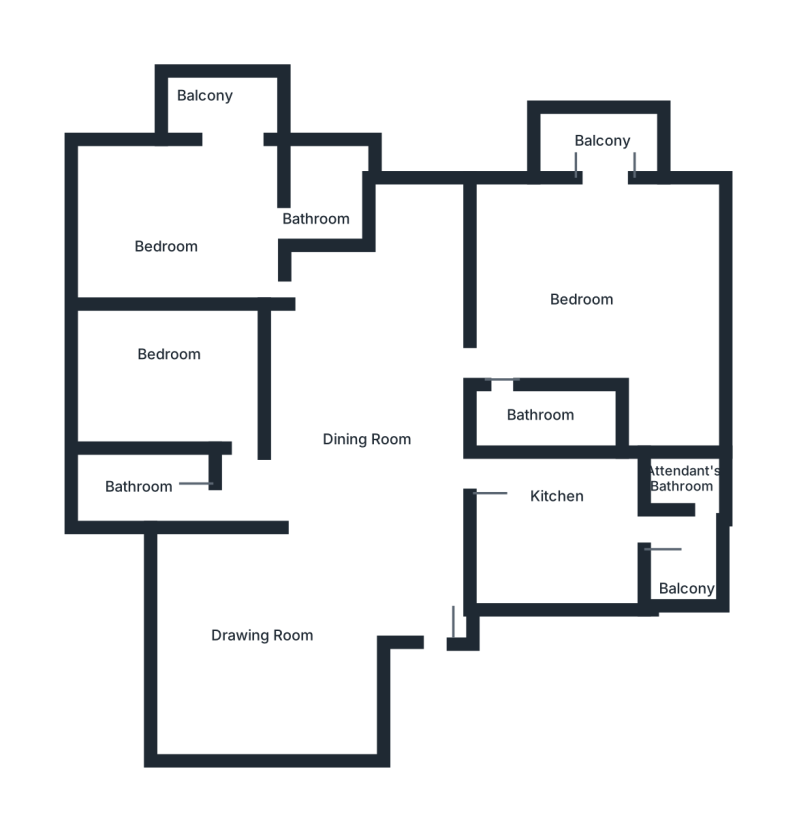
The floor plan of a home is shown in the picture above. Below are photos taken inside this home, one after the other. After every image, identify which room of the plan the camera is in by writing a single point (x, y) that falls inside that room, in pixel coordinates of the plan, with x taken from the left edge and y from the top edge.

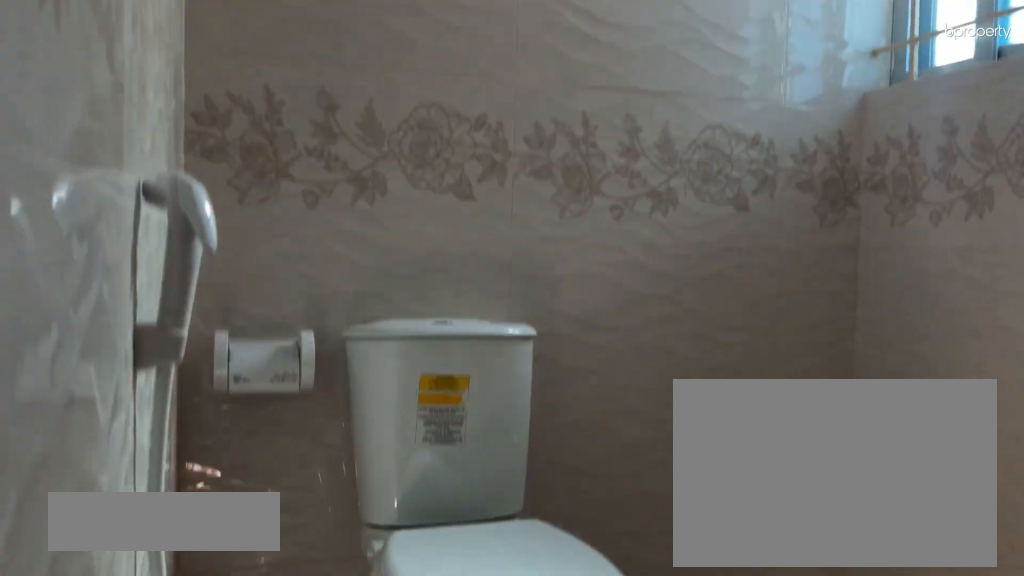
(328, 204)
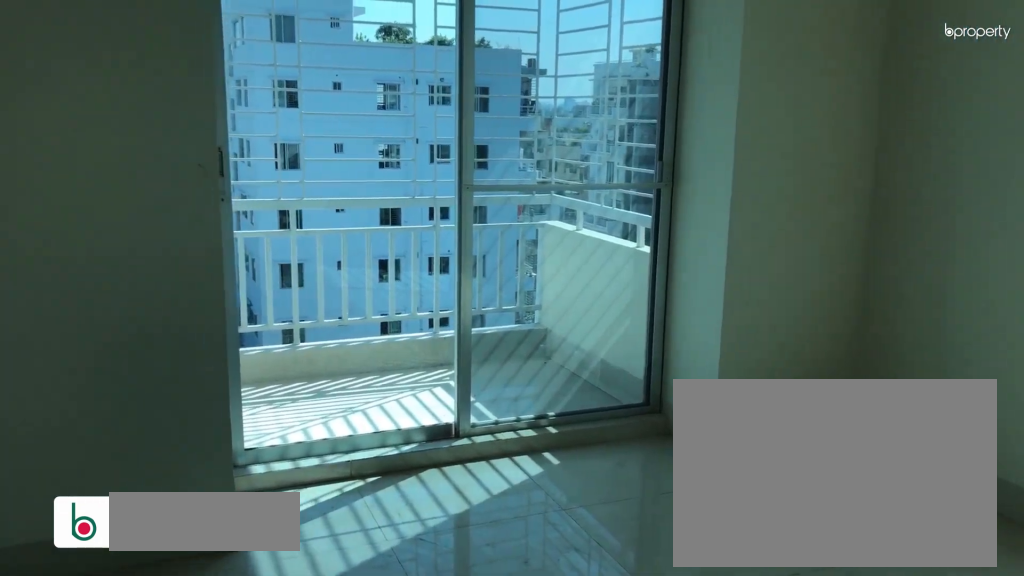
(598, 293)
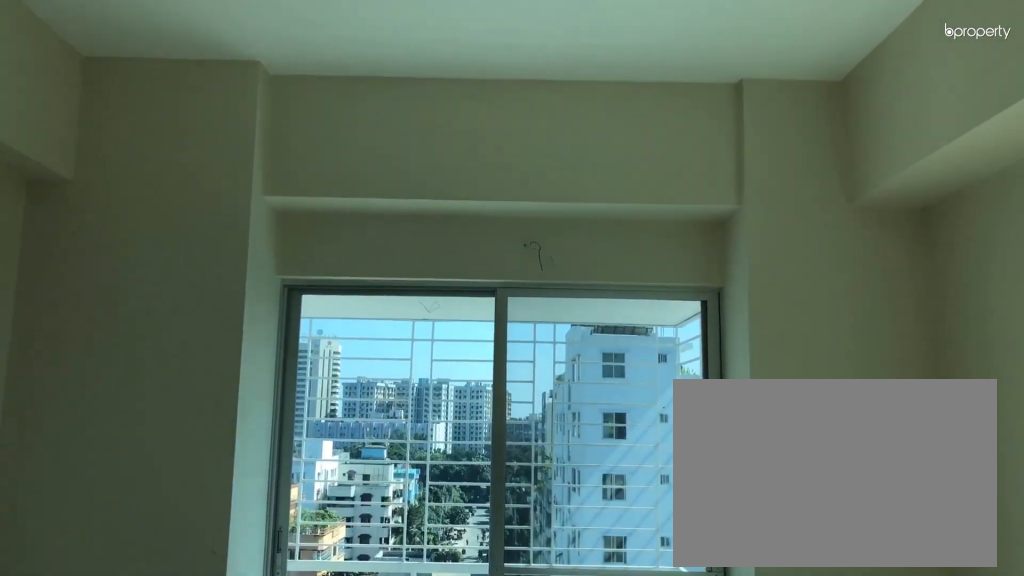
(598, 293)
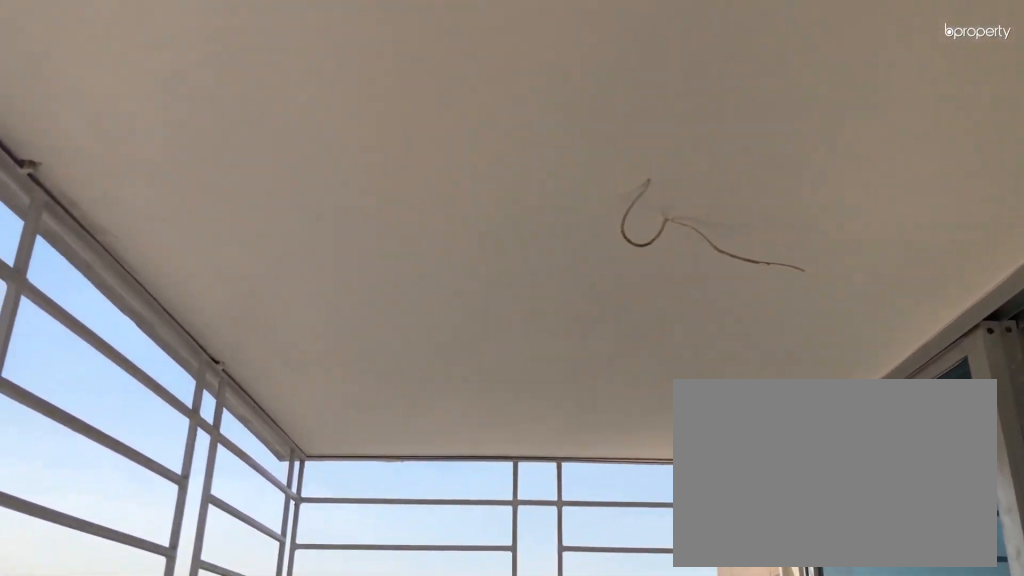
(604, 148)
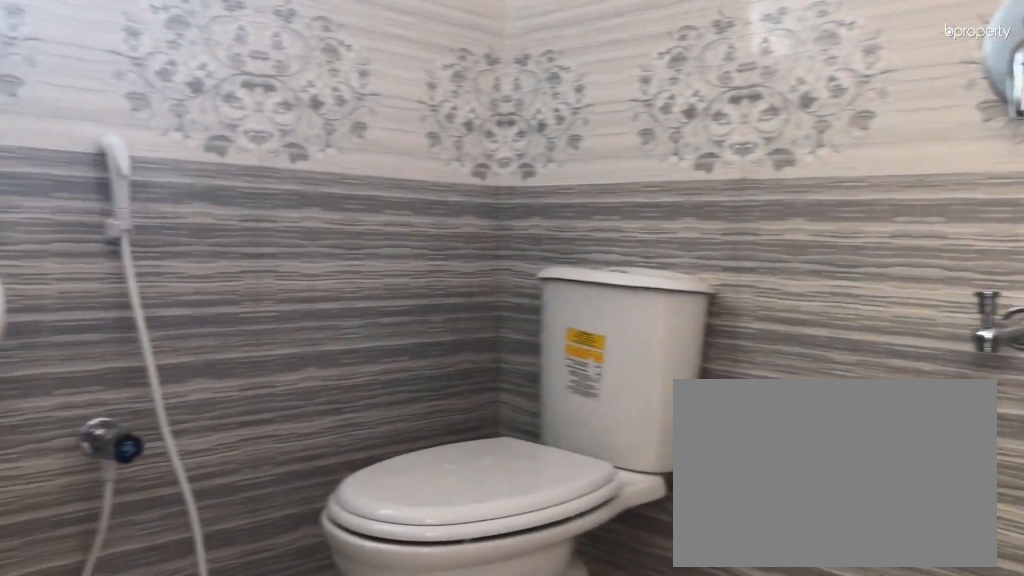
(544, 417)
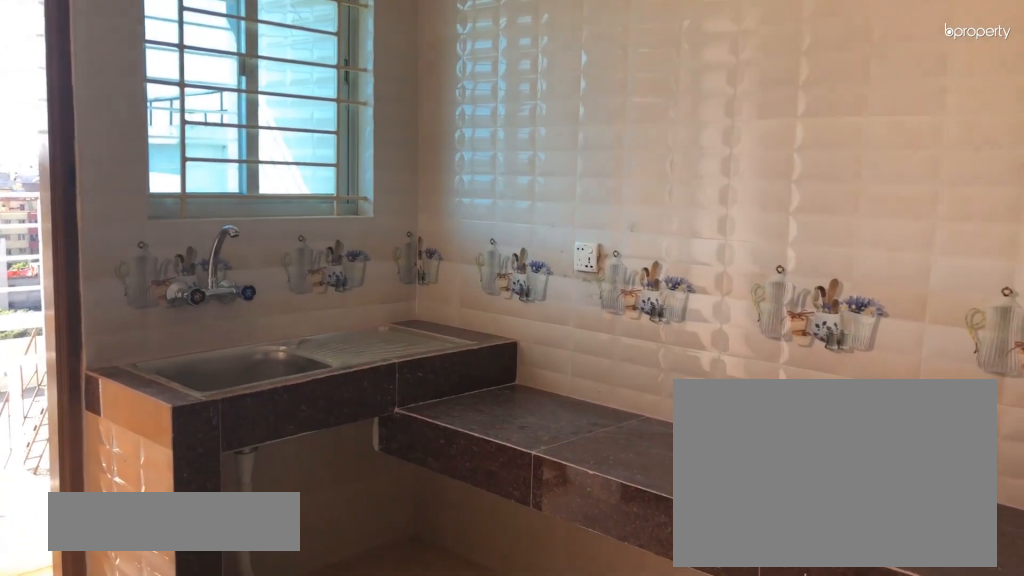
(563, 535)
